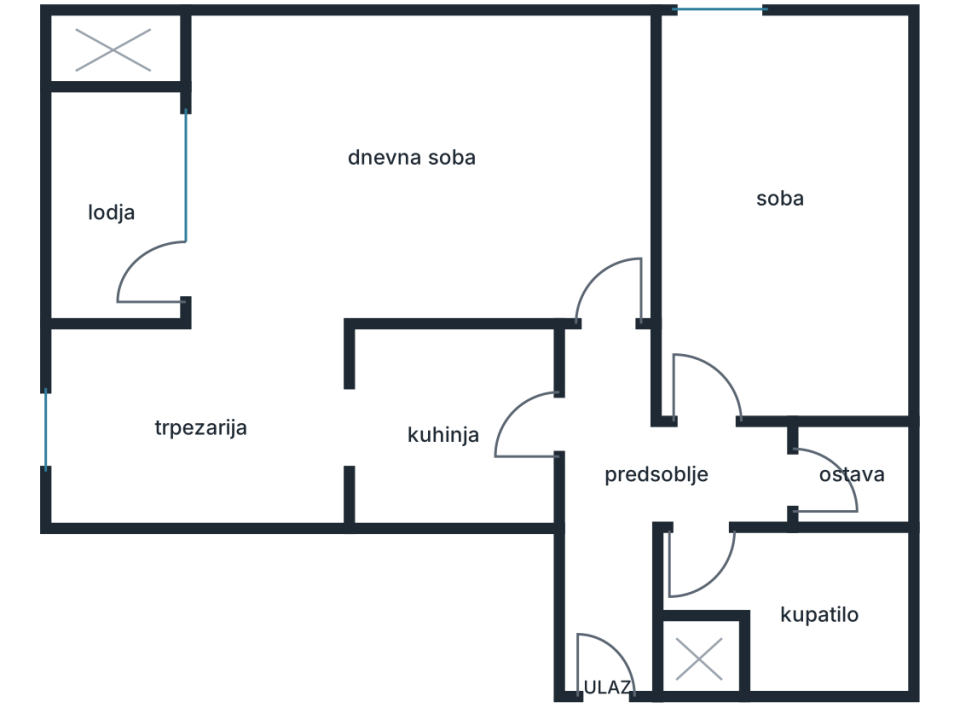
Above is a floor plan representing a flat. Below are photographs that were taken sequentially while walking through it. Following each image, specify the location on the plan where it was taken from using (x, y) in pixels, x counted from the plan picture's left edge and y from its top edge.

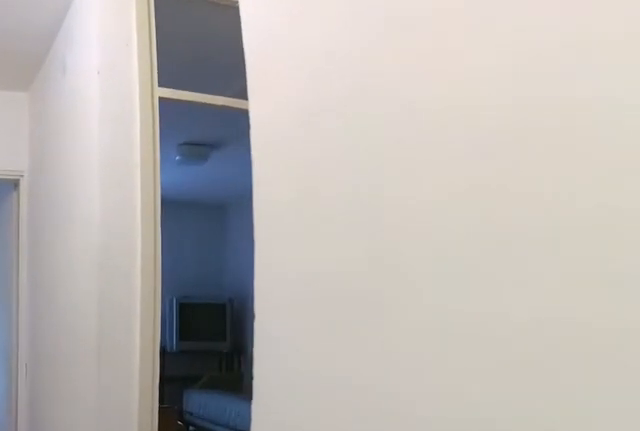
(618, 608)
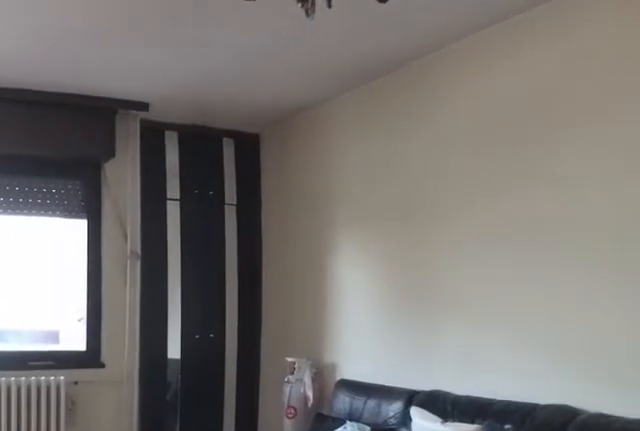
(502, 254)
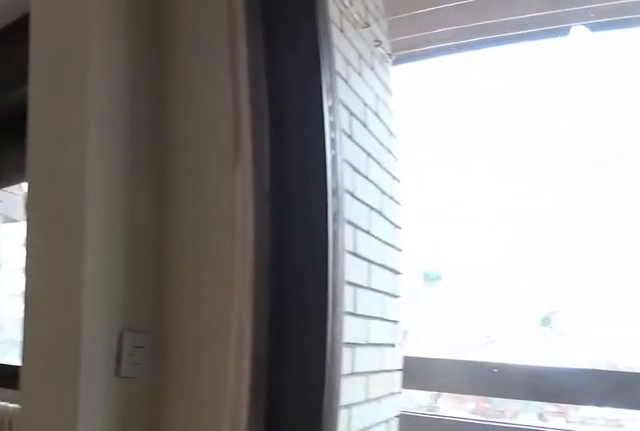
(237, 201)
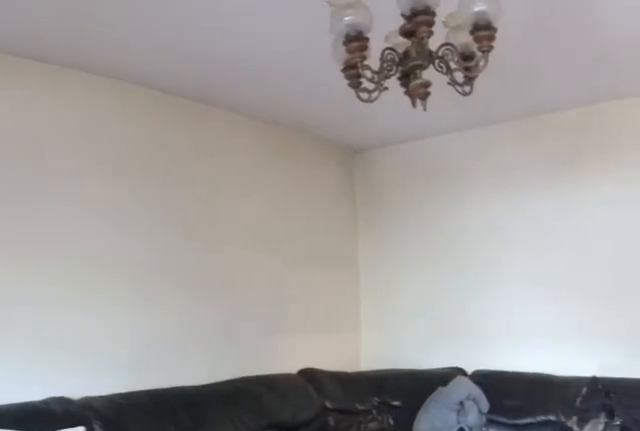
(222, 236)
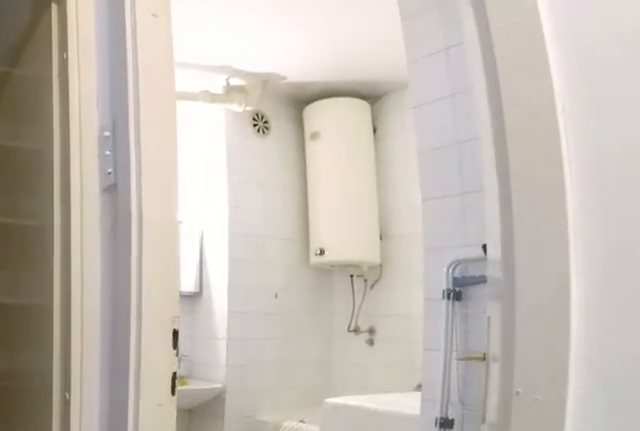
(567, 460)
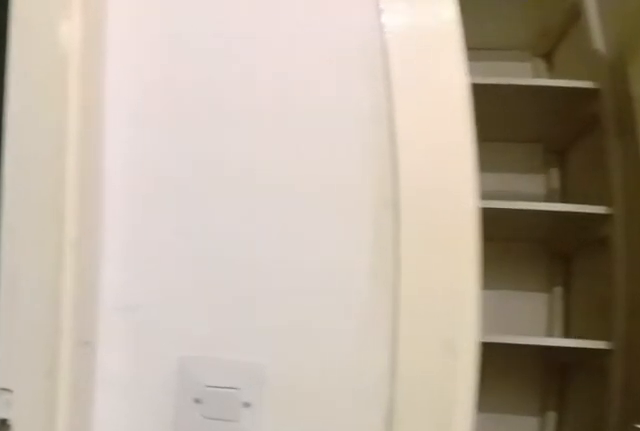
(712, 461)
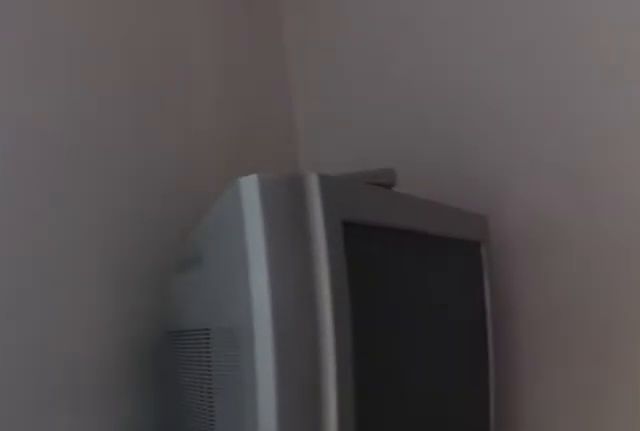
(719, 94)
